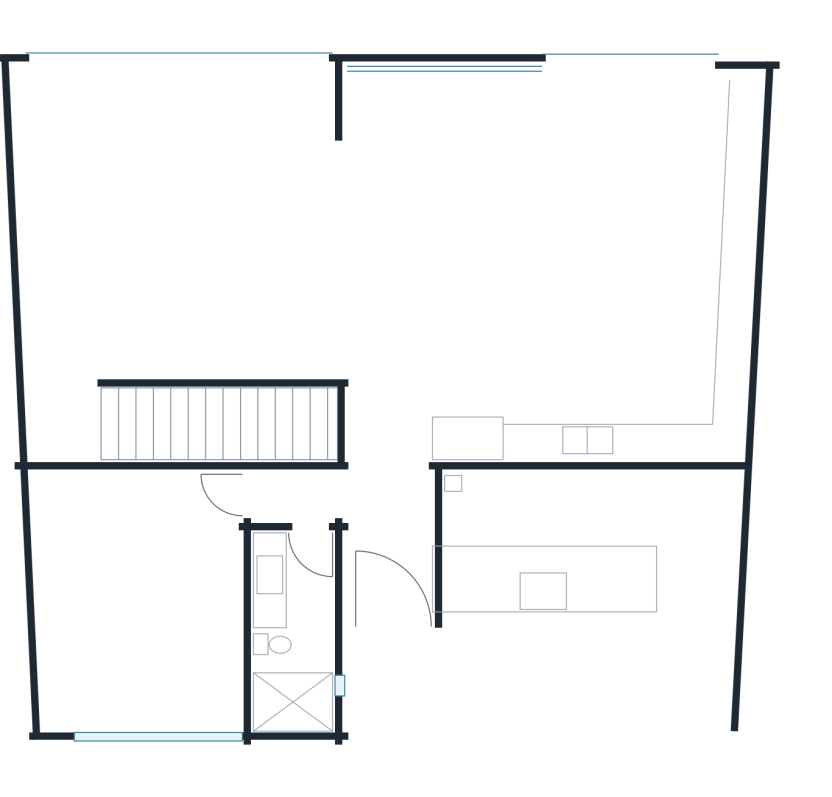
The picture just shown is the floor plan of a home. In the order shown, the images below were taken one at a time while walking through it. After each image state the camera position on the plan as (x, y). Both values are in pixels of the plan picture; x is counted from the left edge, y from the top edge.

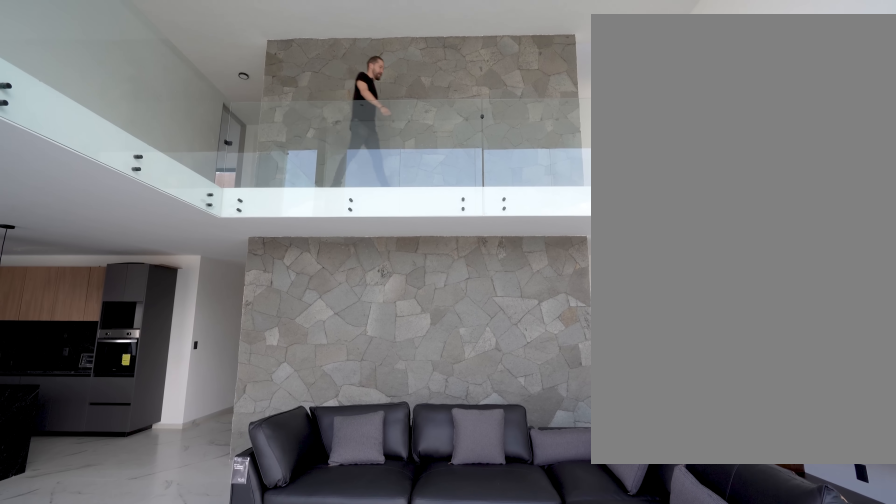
(209, 168)
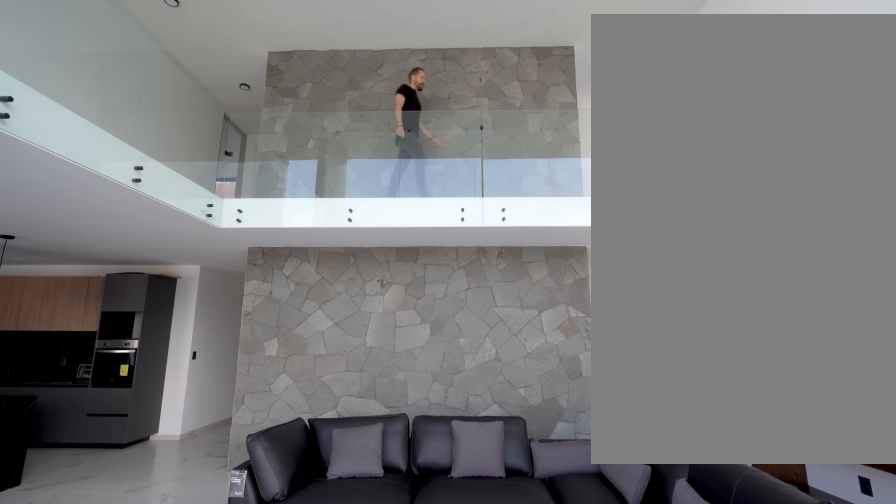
(209, 168)
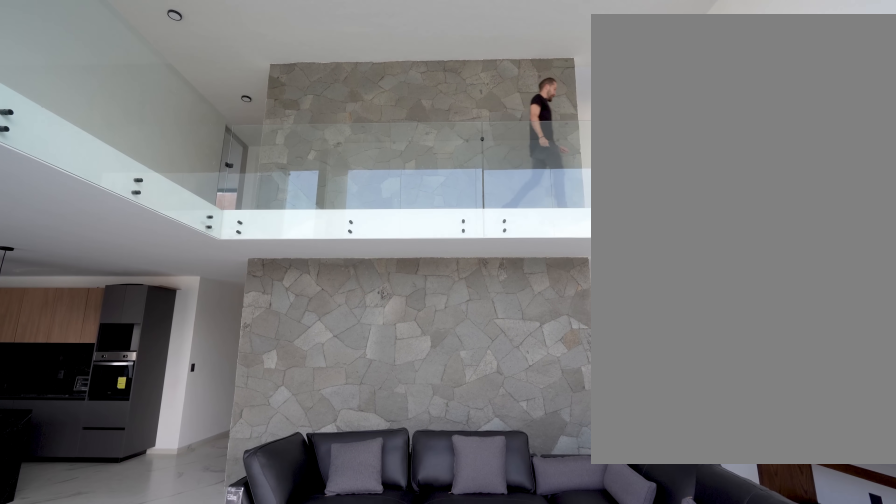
(203, 168)
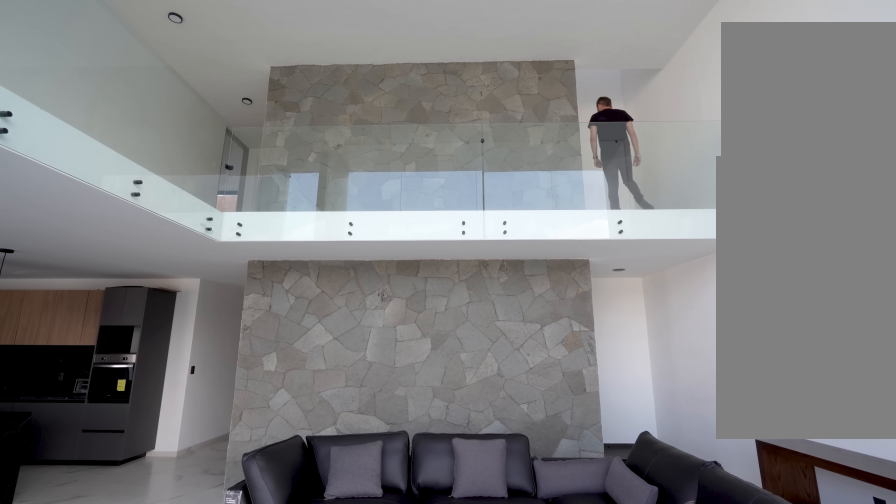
(196, 168)
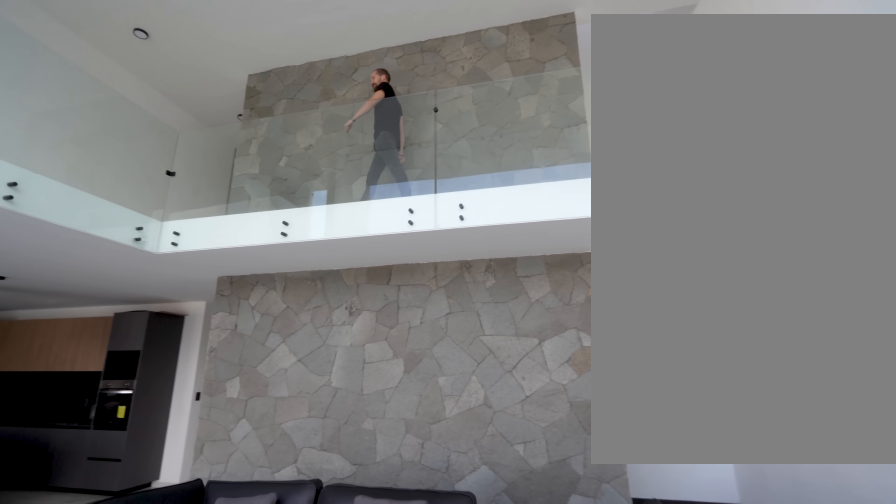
(192, 168)
